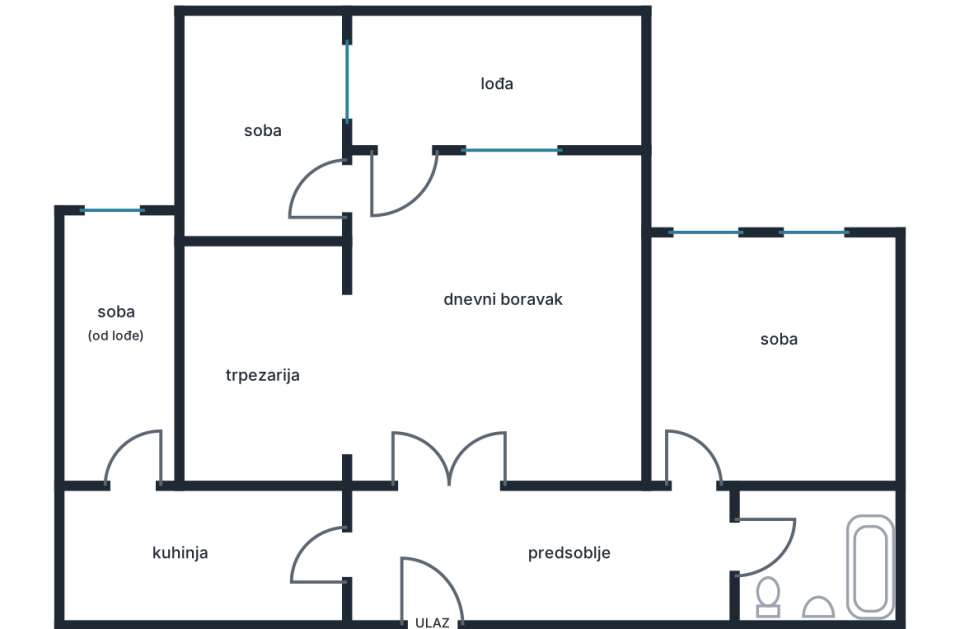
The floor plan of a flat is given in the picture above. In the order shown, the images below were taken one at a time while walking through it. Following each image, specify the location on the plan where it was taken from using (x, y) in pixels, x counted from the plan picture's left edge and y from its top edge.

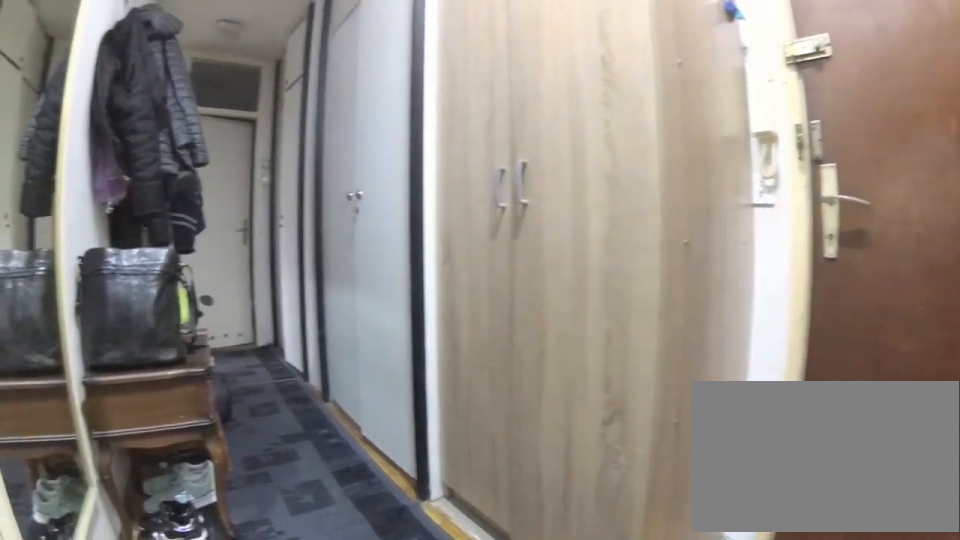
(373, 564)
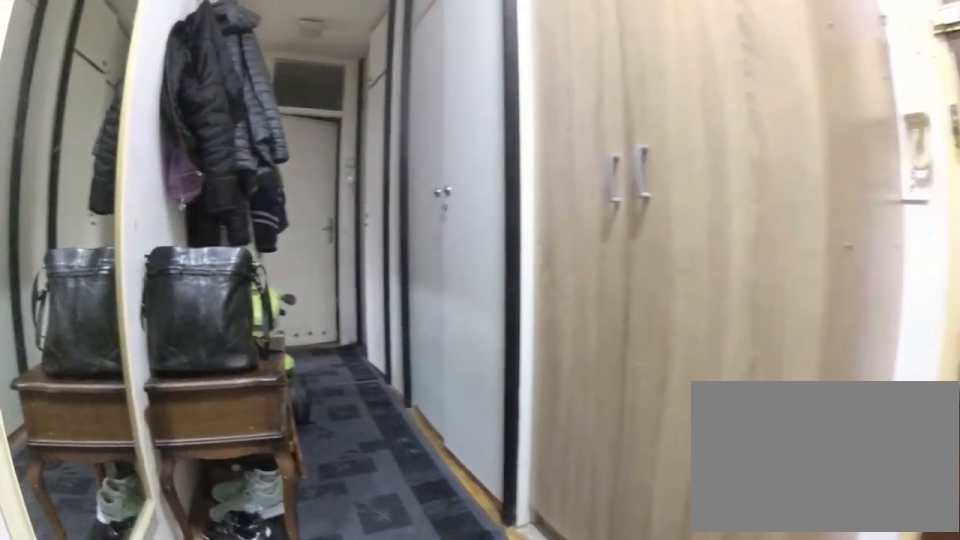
(388, 568)
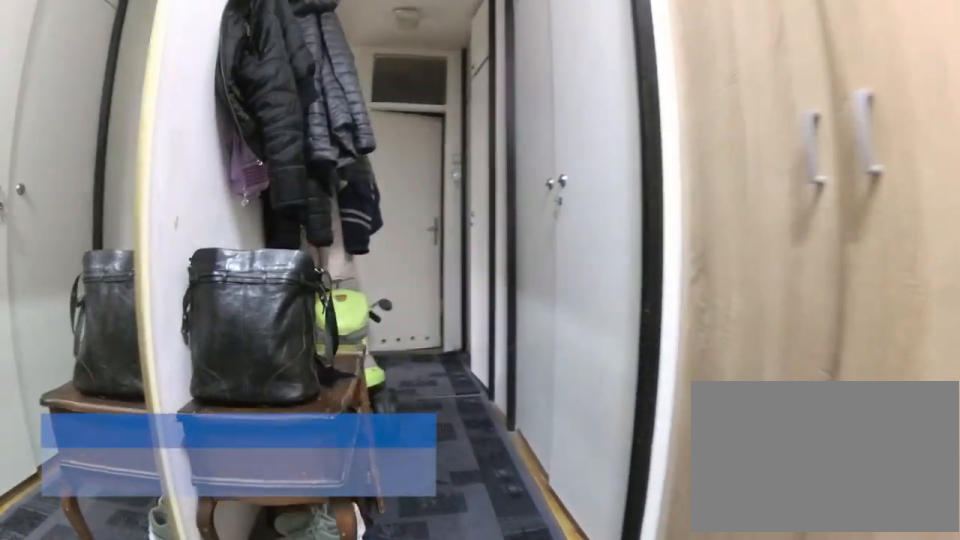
(417, 574)
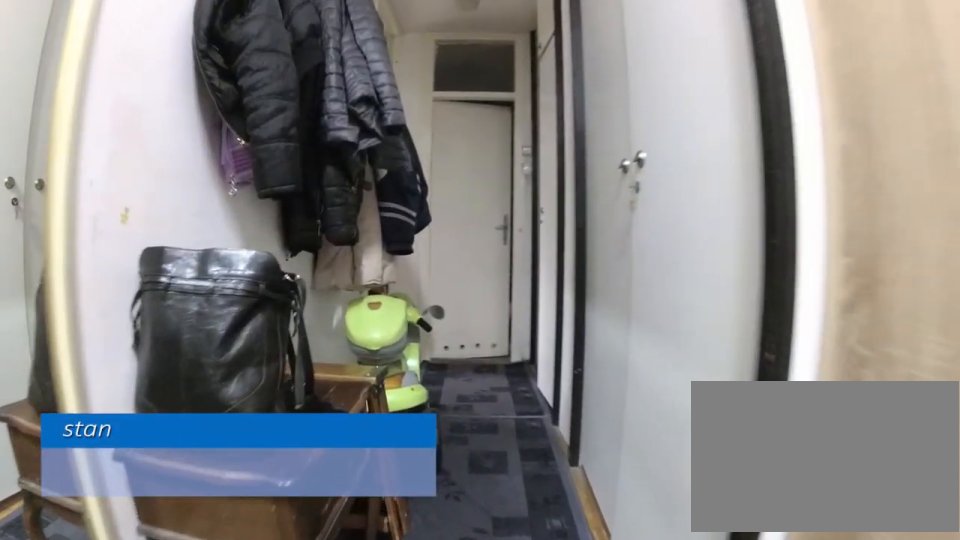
(446, 574)
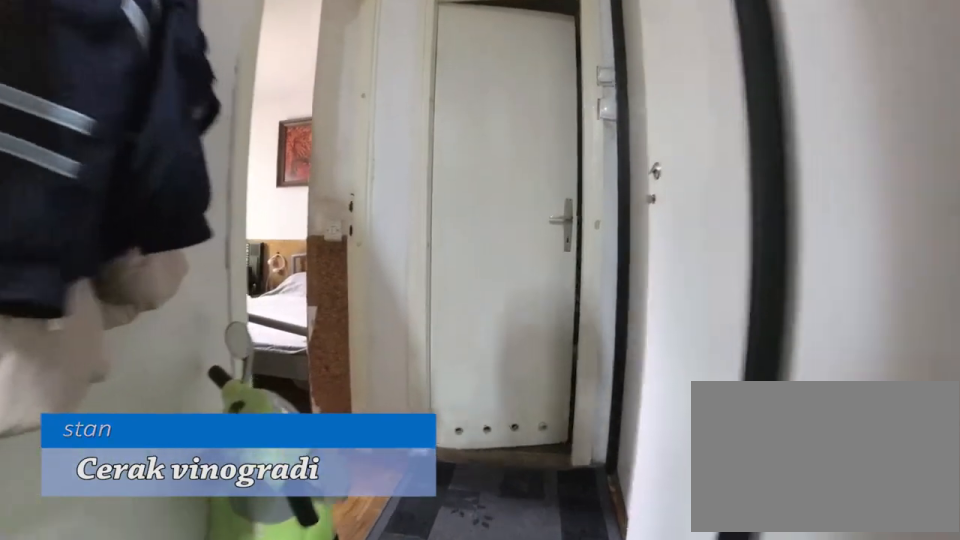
(556, 578)
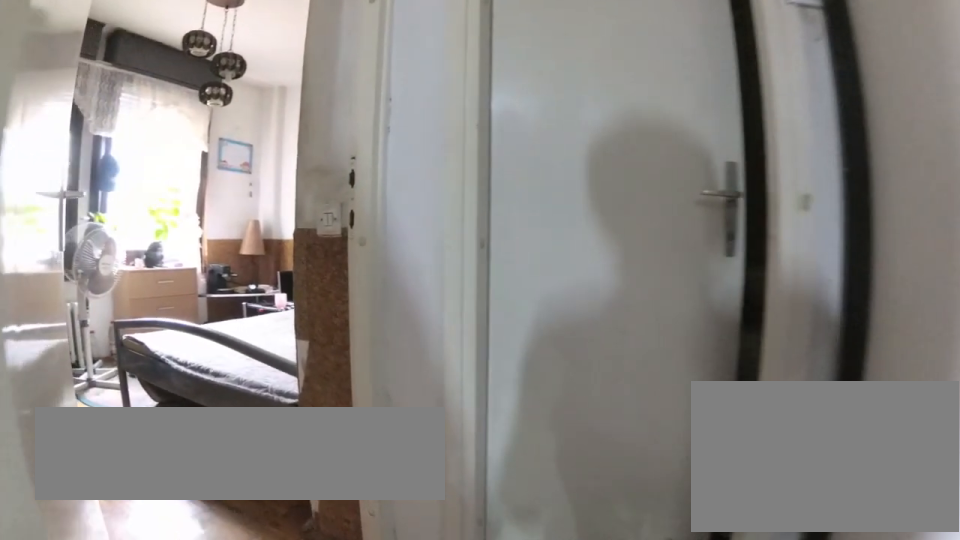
(630, 574)
